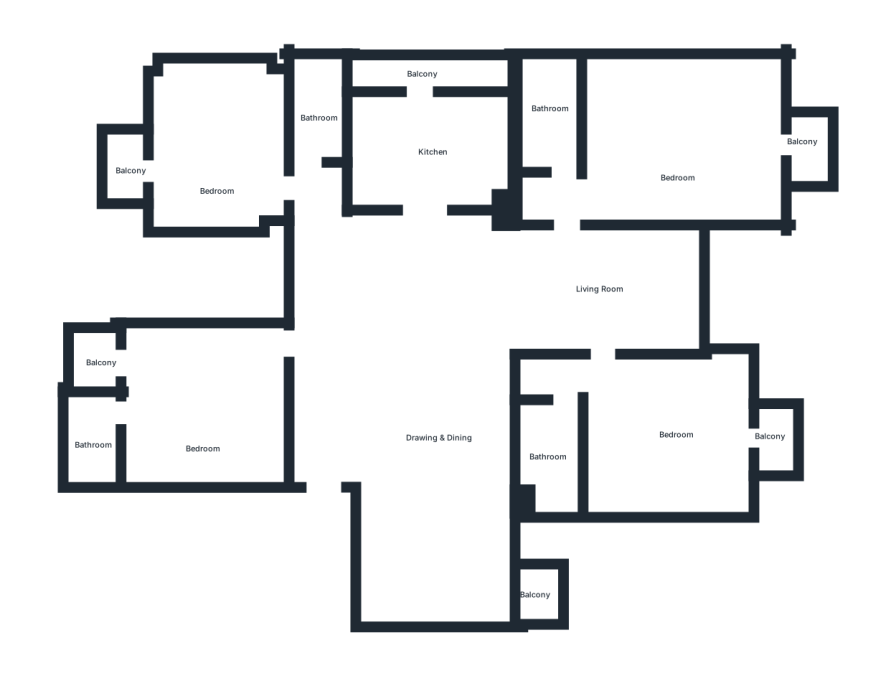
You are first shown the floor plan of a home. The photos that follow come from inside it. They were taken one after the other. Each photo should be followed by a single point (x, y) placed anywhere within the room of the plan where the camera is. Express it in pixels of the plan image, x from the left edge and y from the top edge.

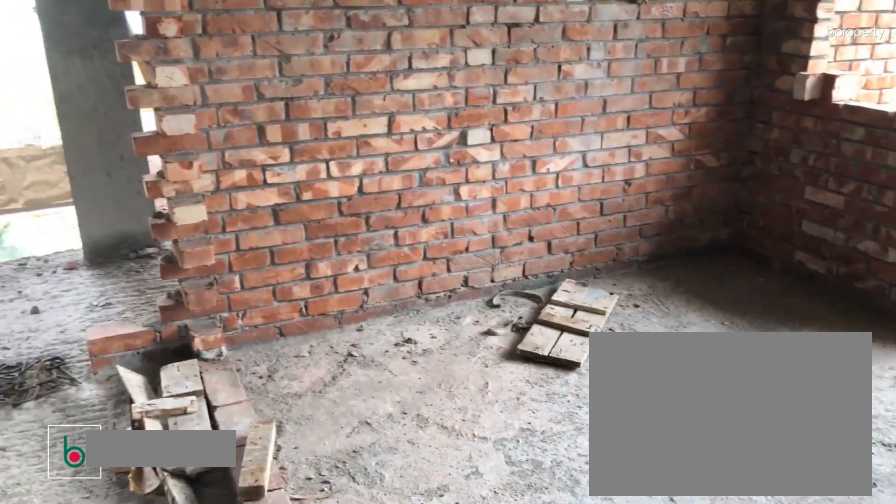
(424, 146)
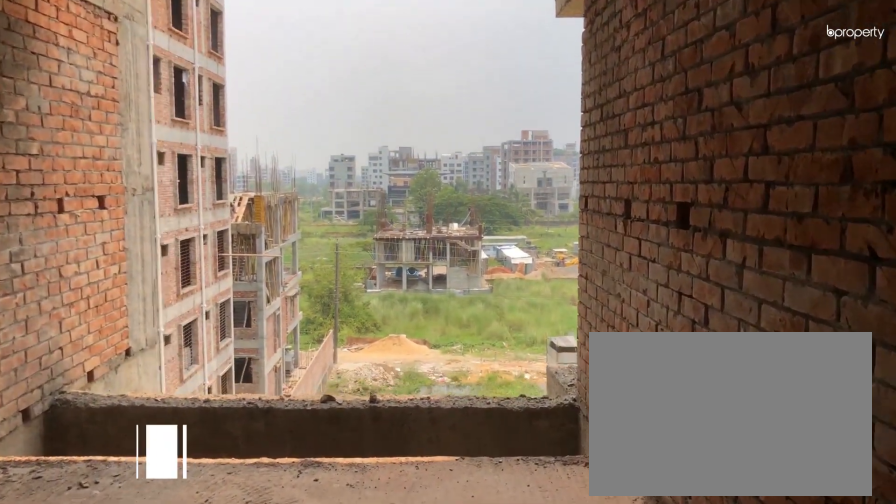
(619, 289)
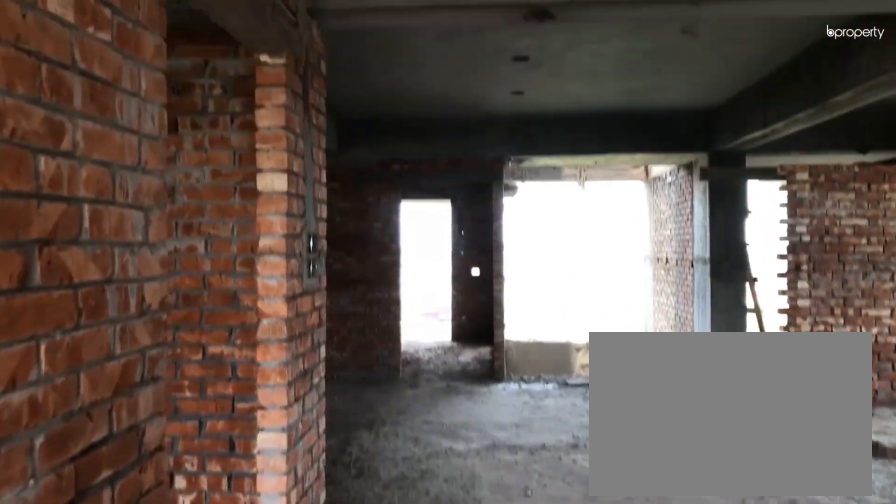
(619, 289)
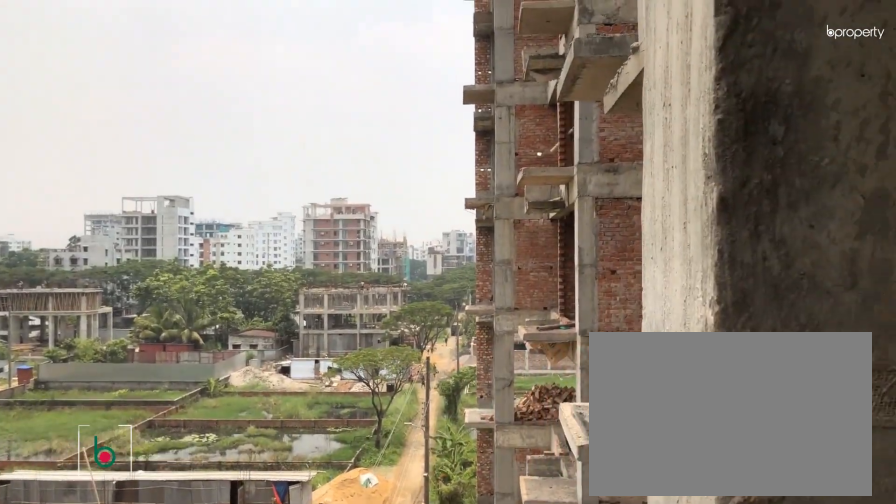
(803, 143)
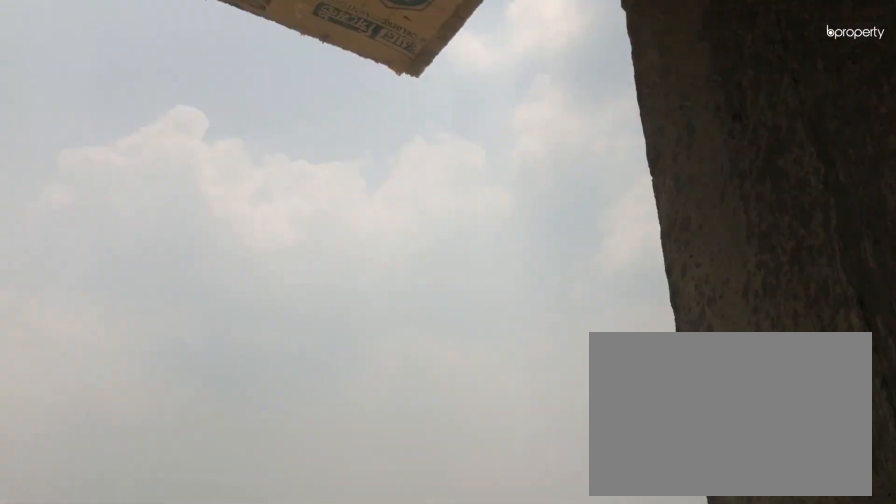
(803, 143)
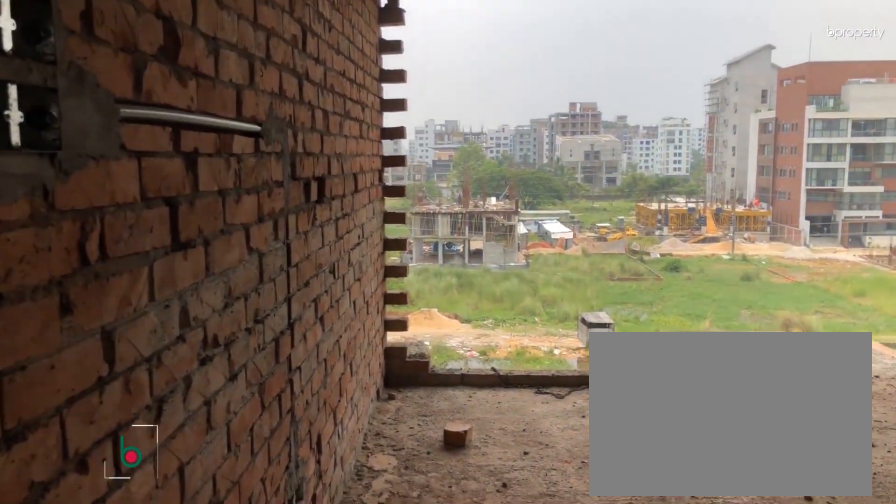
(663, 433)
